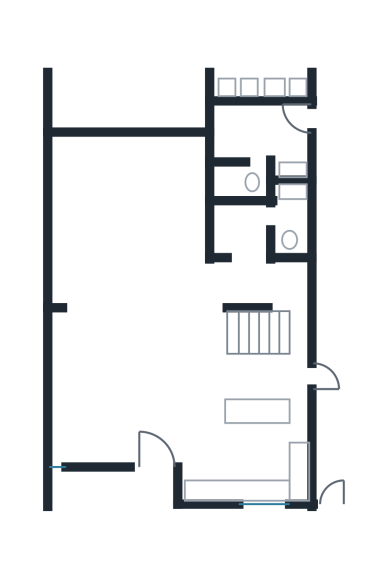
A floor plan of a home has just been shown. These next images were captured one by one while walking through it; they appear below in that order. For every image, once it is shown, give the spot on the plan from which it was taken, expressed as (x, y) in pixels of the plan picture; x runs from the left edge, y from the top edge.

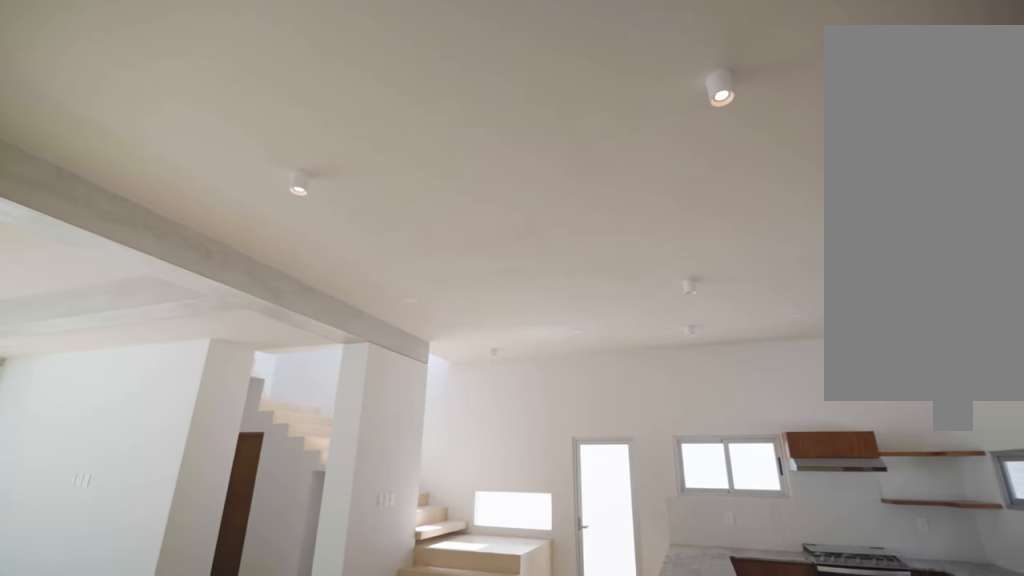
(76, 442)
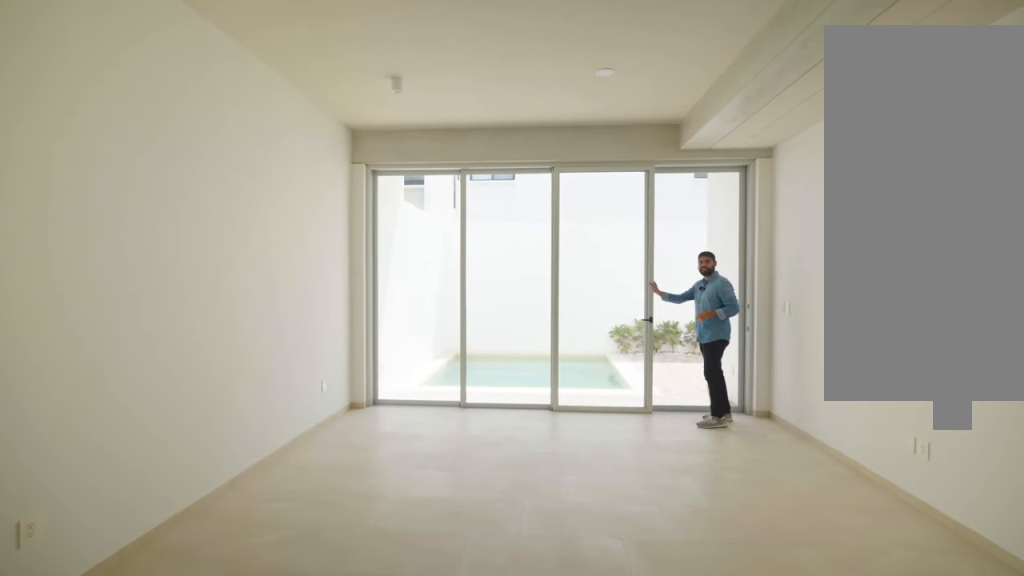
(104, 316)
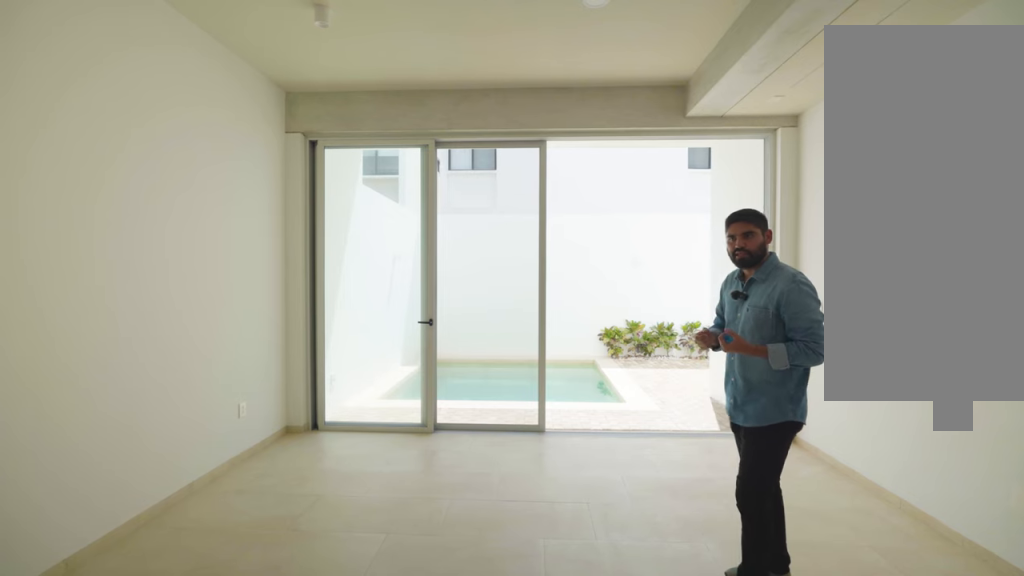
(126, 238)
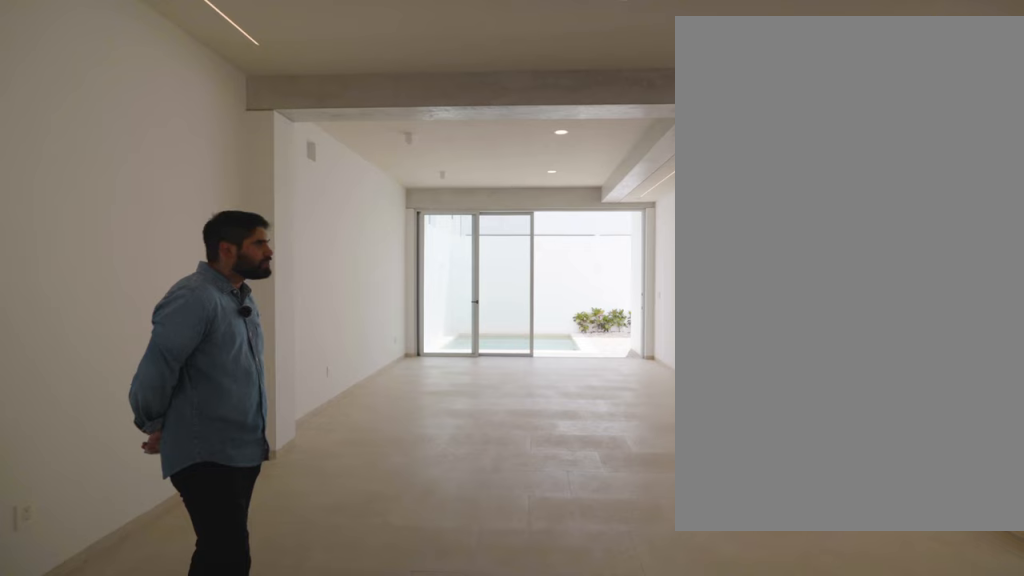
(127, 380)
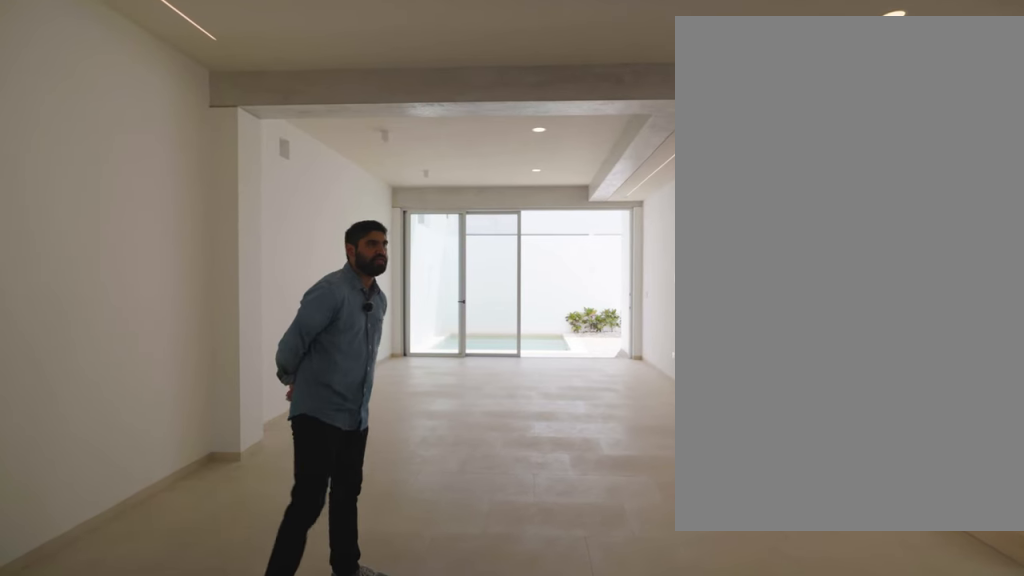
(127, 380)
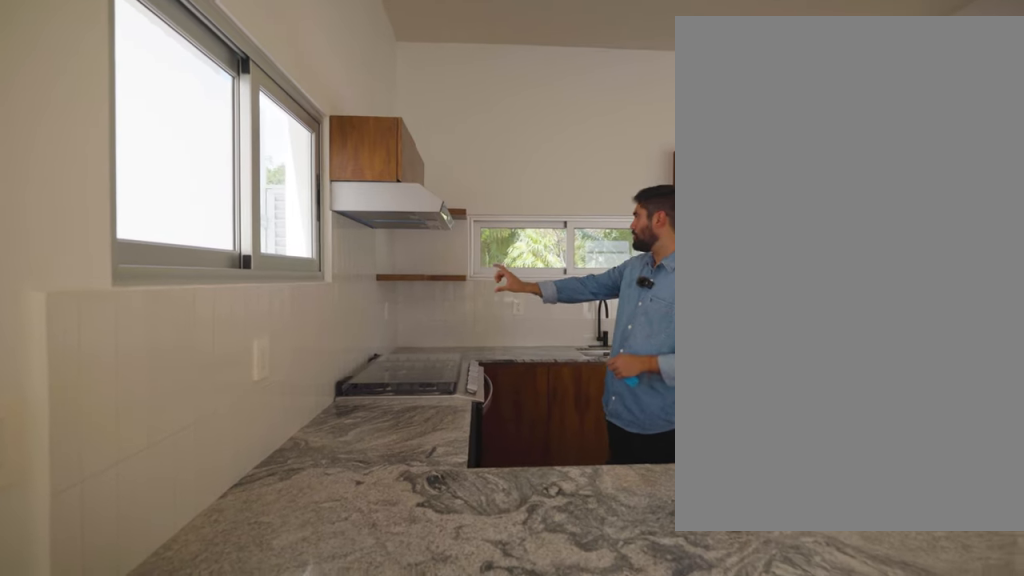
(241, 387)
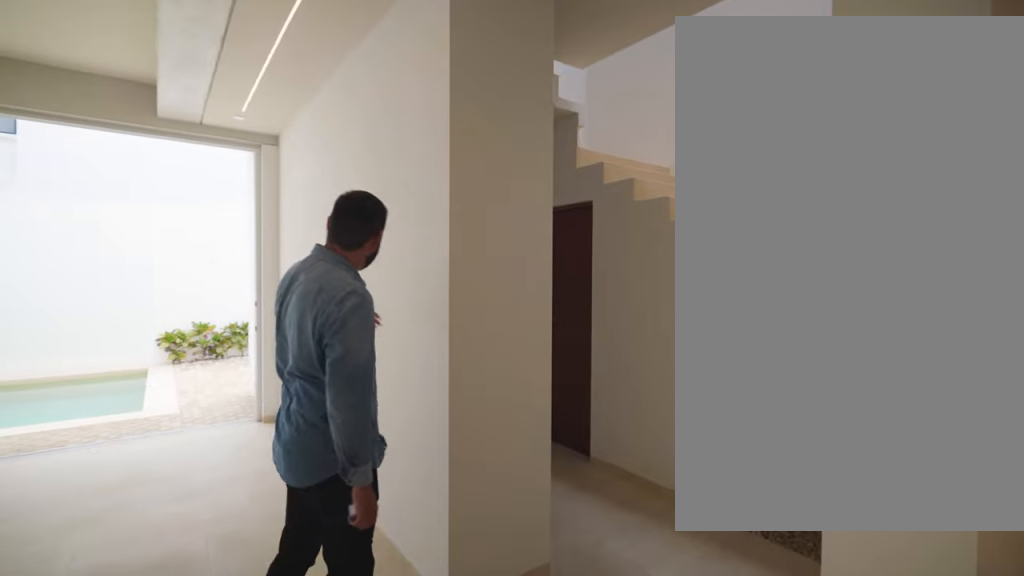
(182, 332)
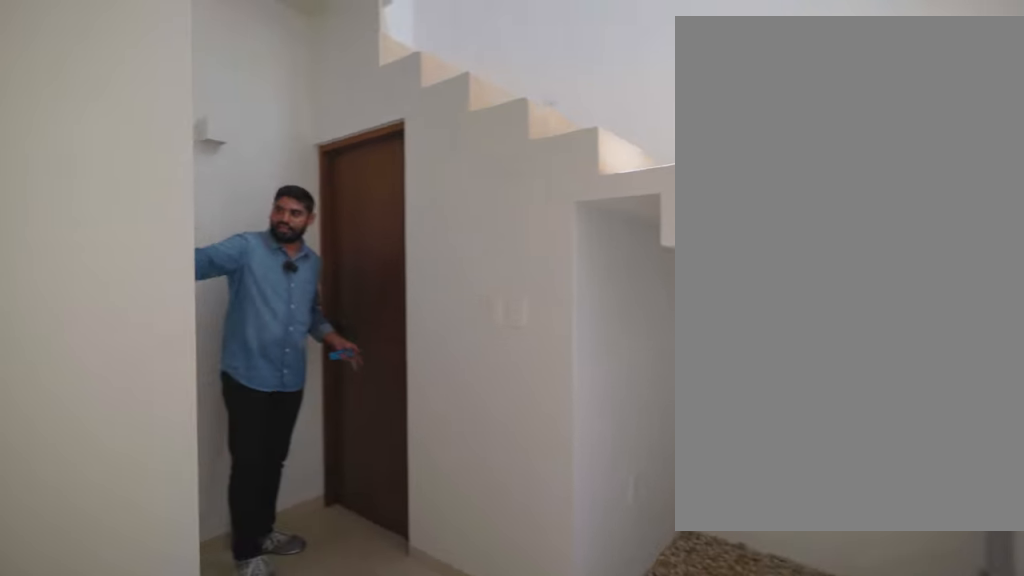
(216, 293)
